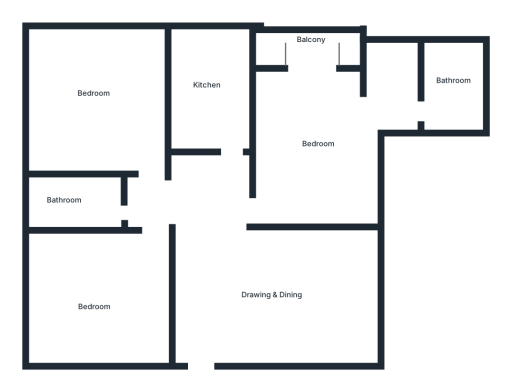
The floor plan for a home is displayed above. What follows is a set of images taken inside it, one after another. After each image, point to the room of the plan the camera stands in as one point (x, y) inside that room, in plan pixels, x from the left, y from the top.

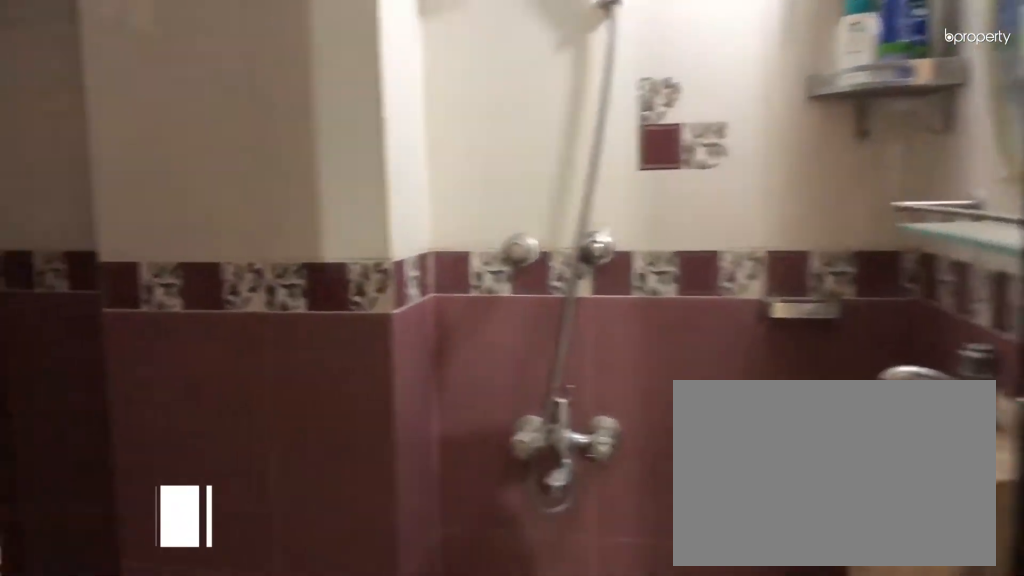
(451, 85)
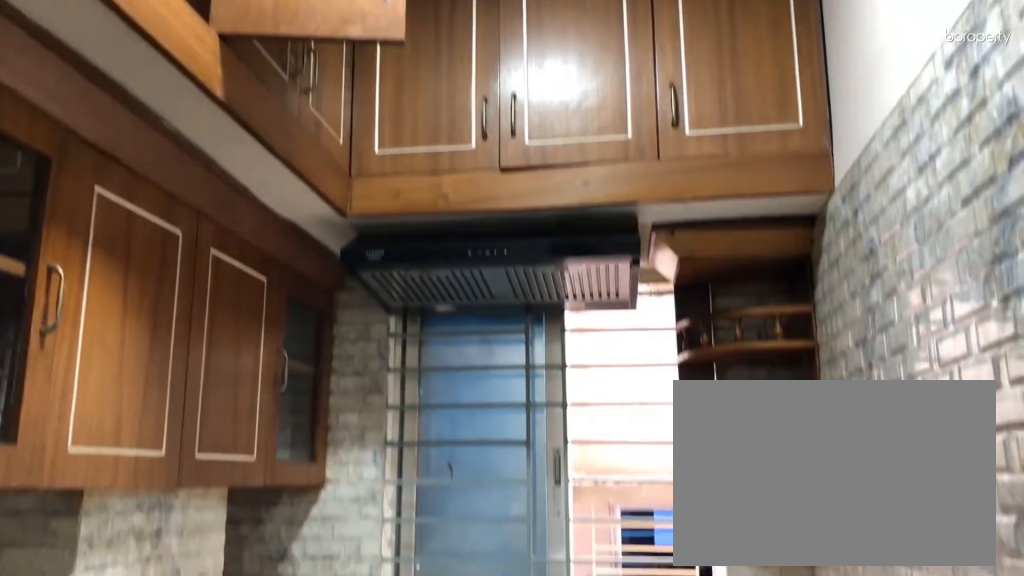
(208, 89)
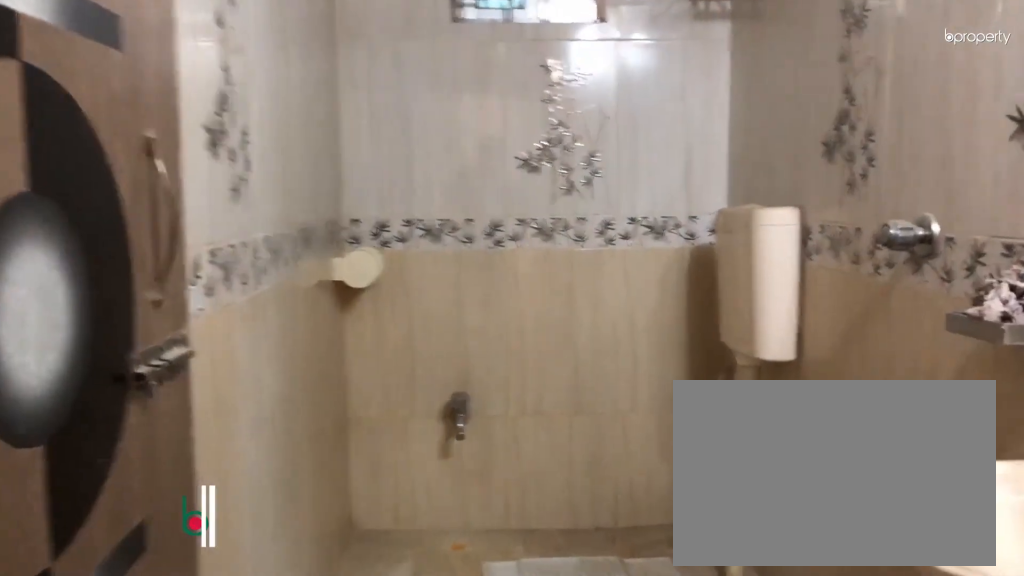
(76, 204)
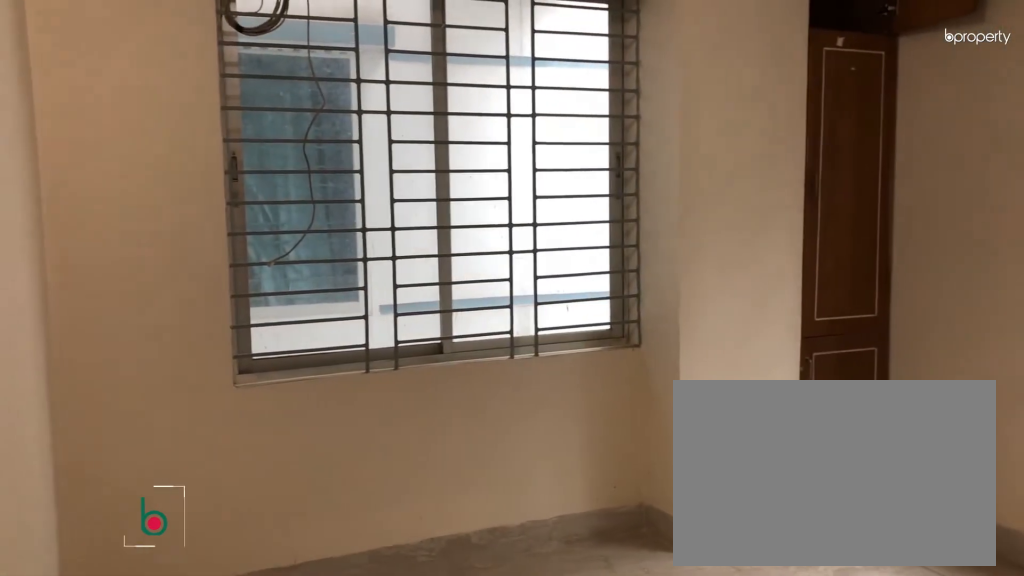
(90, 99)
